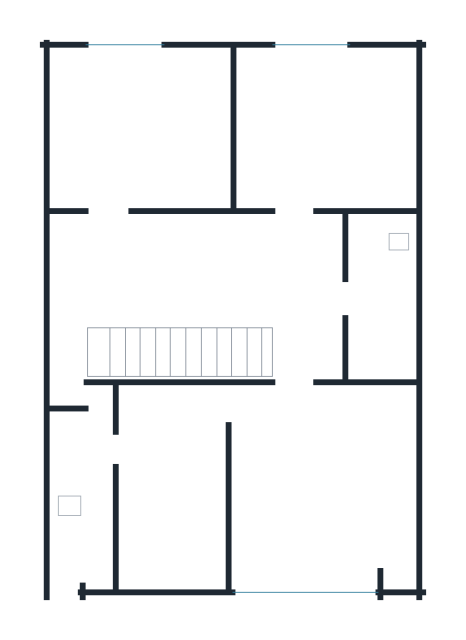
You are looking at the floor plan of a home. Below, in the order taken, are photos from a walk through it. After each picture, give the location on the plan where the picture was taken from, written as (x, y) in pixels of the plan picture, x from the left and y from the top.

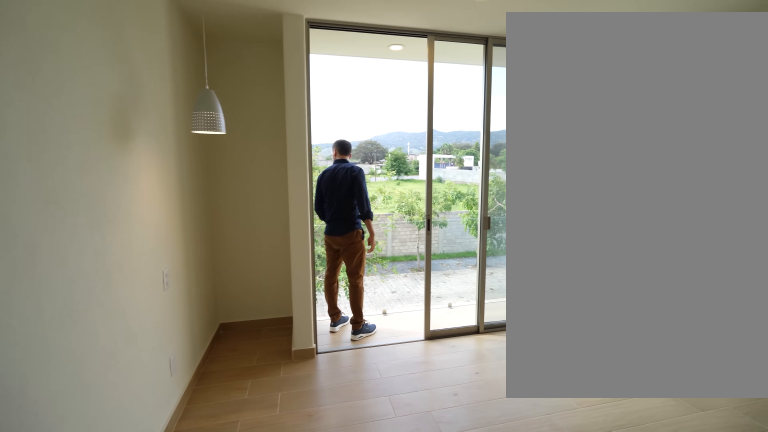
(380, 429)
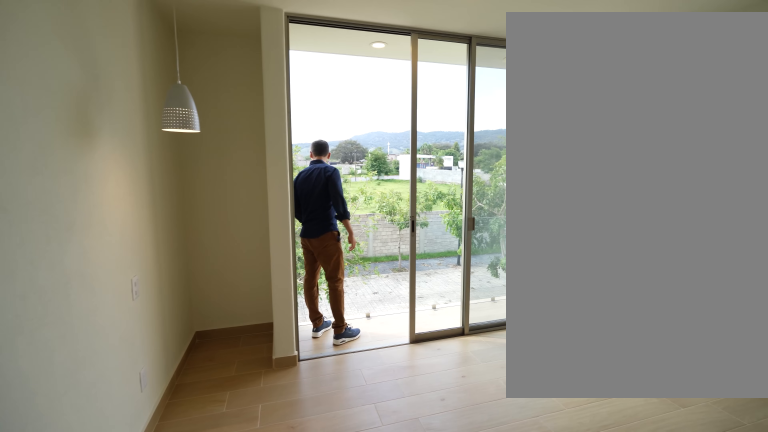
(380, 429)
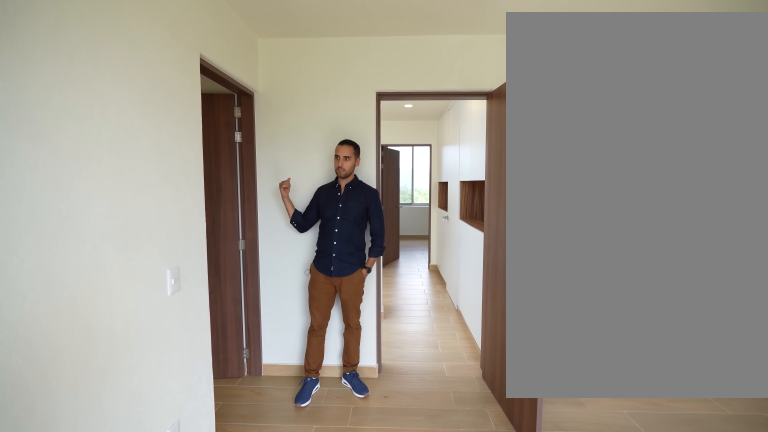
(284, 574)
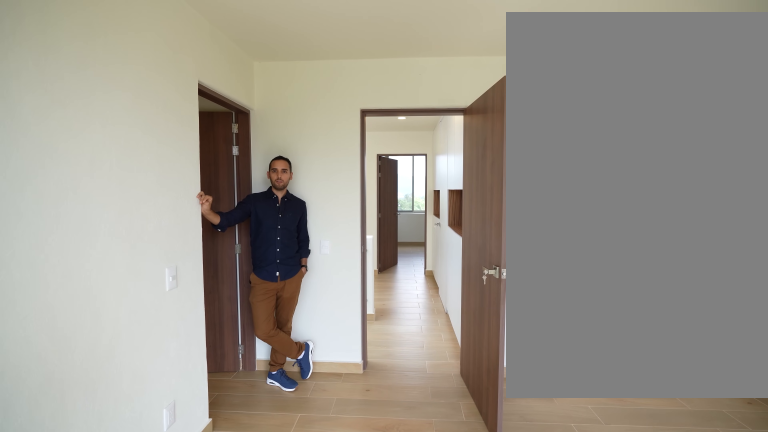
(288, 573)
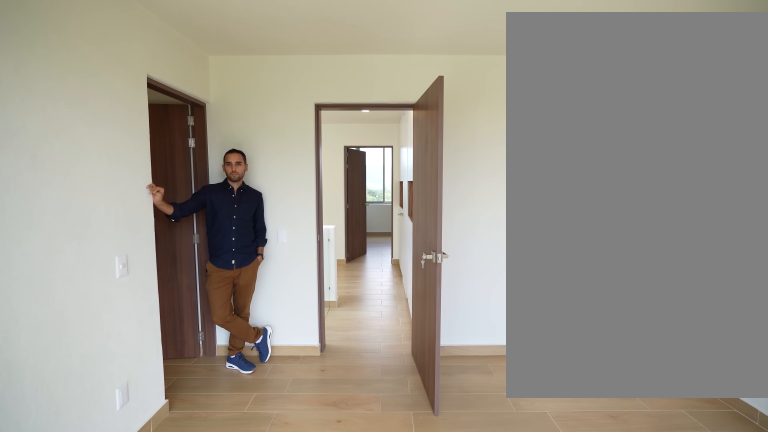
(295, 566)
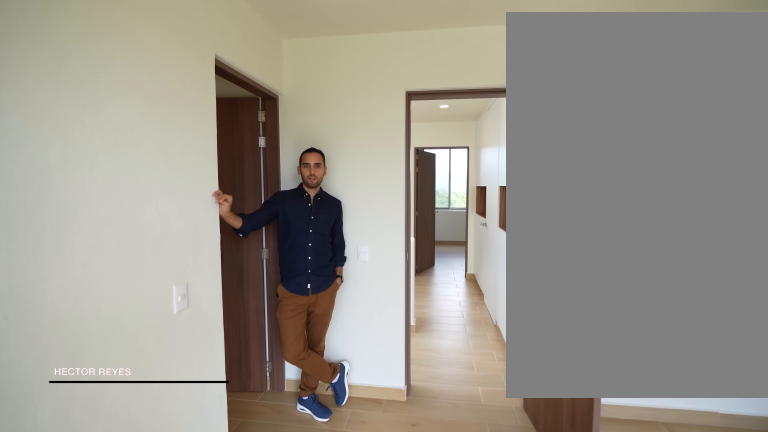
(300, 563)
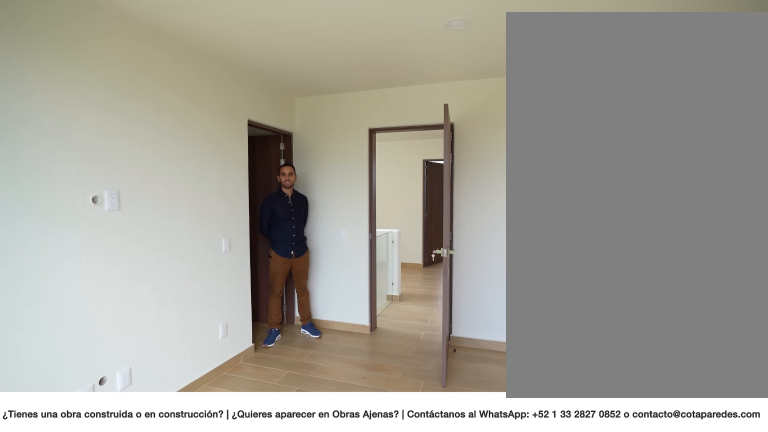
(352, 561)
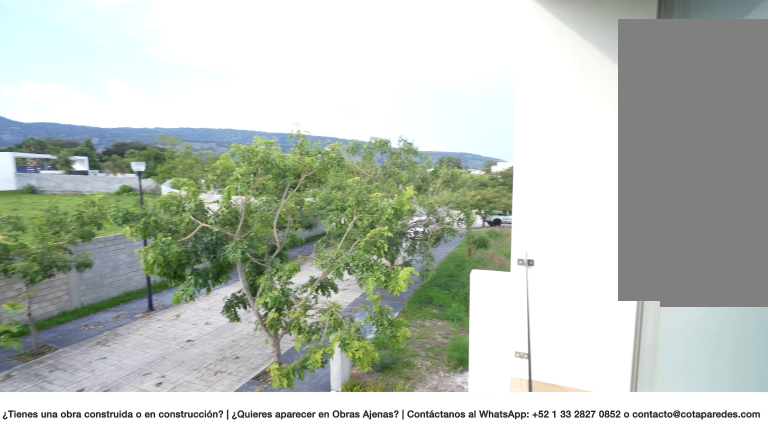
(350, 570)
